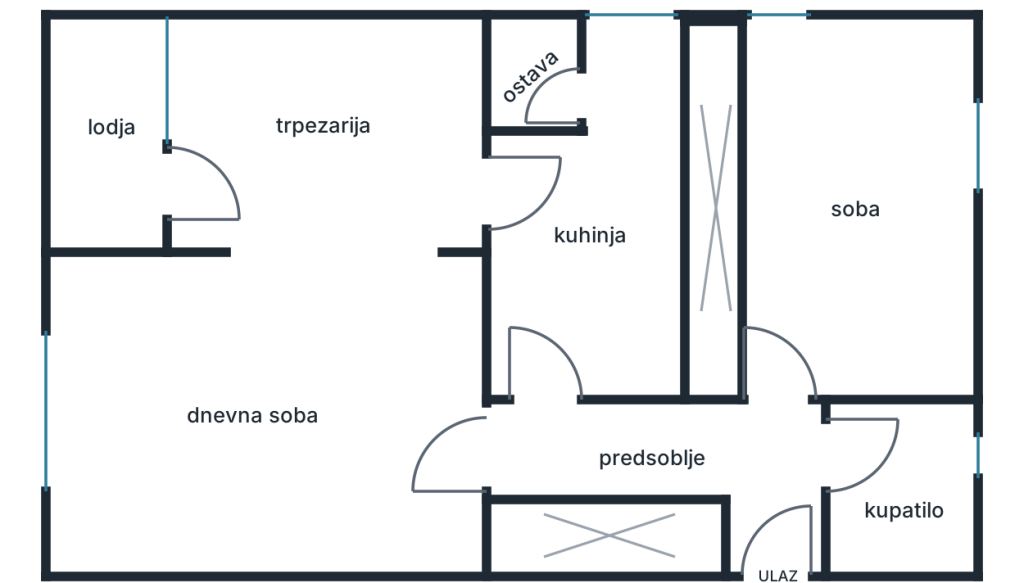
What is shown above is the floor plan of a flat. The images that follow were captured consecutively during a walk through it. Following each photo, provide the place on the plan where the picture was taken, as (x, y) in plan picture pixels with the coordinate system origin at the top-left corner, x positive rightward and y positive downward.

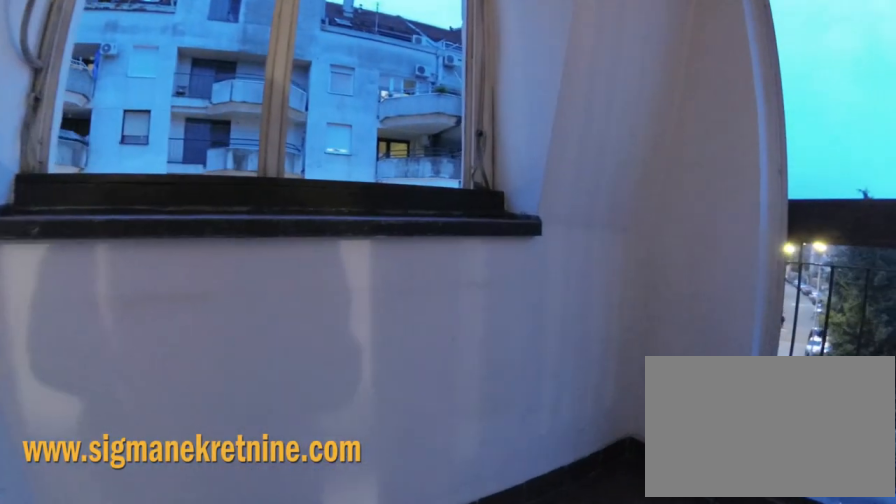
(164, 197)
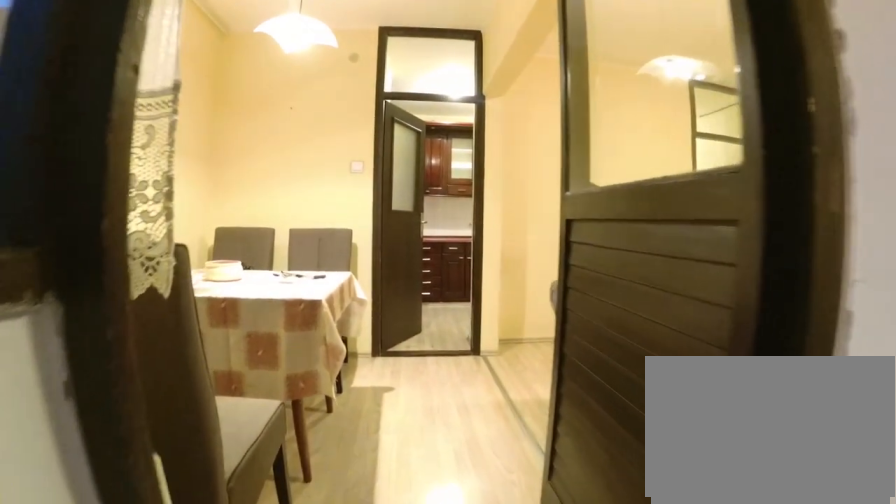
(124, 188)
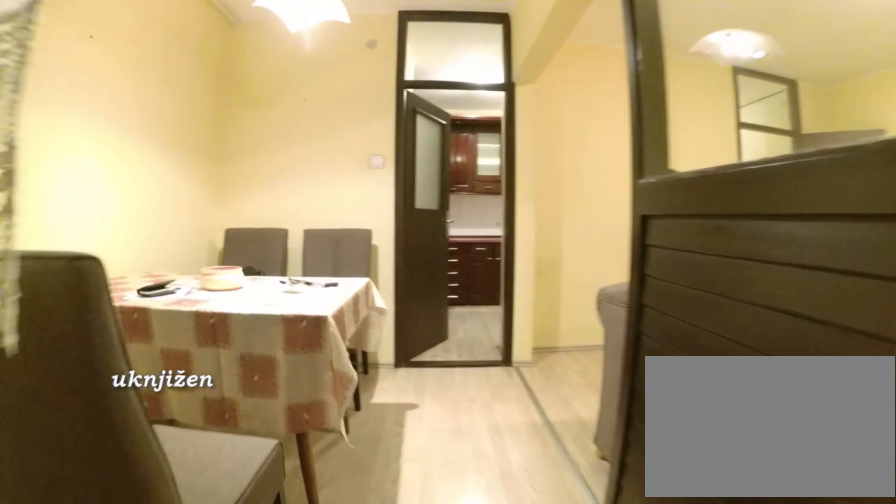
(151, 187)
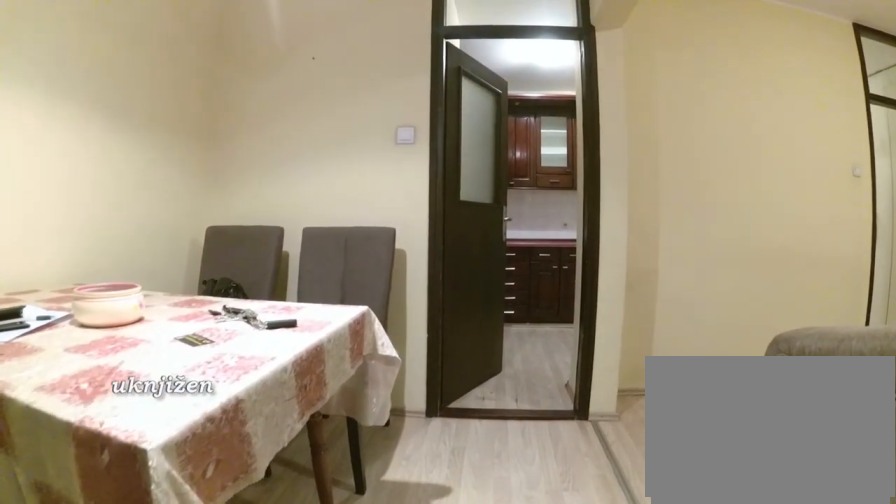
(256, 188)
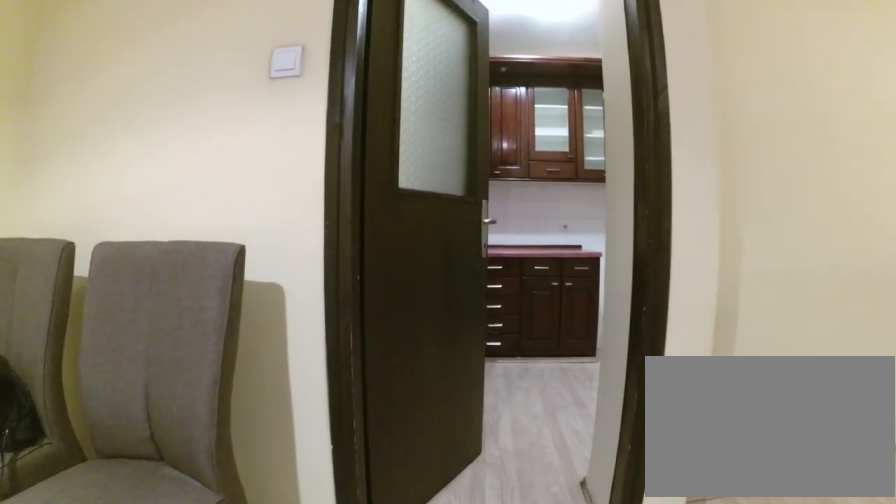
(362, 188)
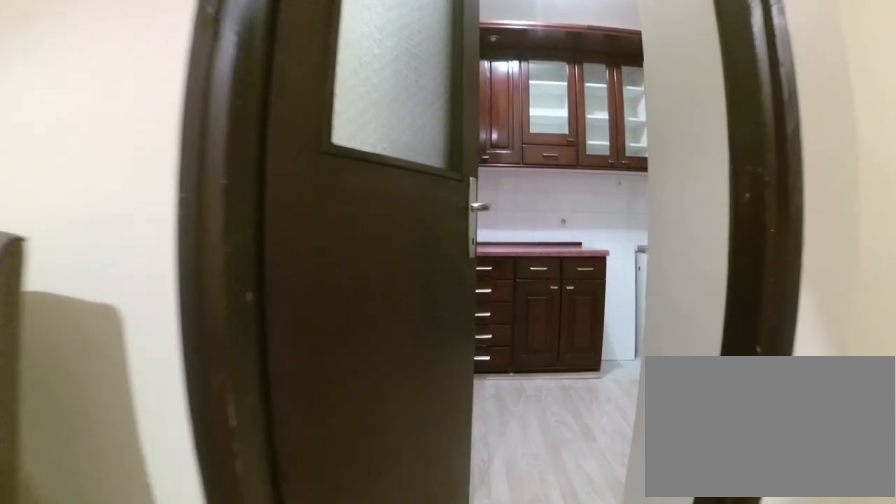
(421, 188)
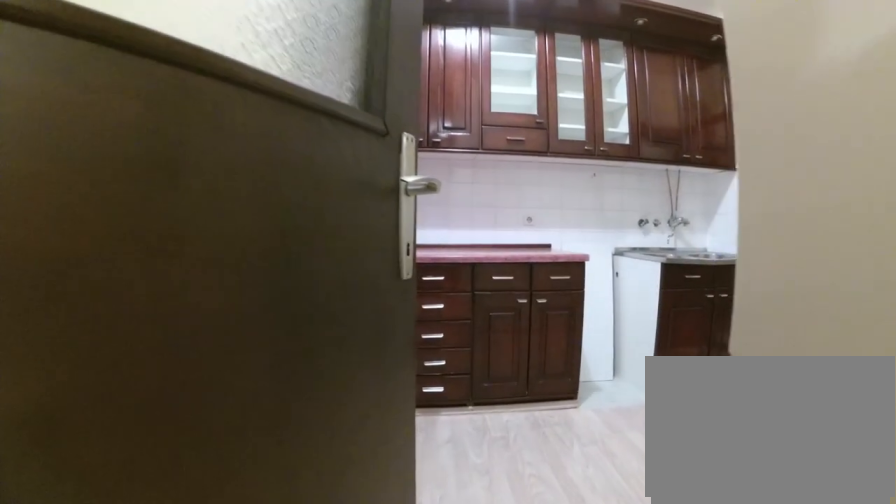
(447, 188)
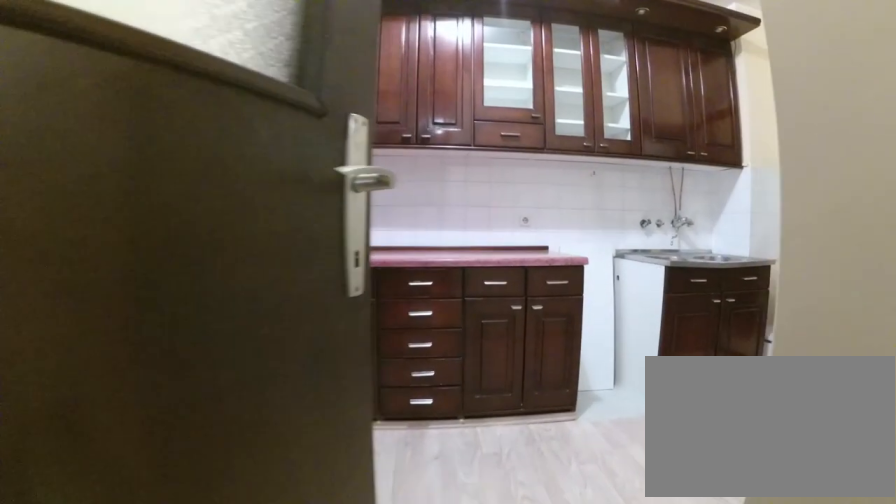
(452, 187)
